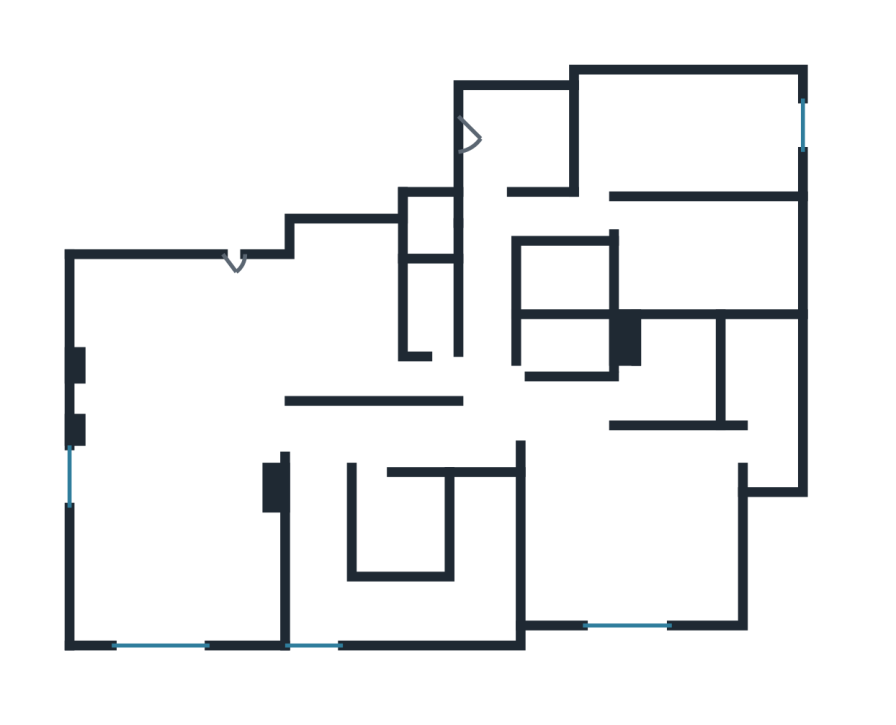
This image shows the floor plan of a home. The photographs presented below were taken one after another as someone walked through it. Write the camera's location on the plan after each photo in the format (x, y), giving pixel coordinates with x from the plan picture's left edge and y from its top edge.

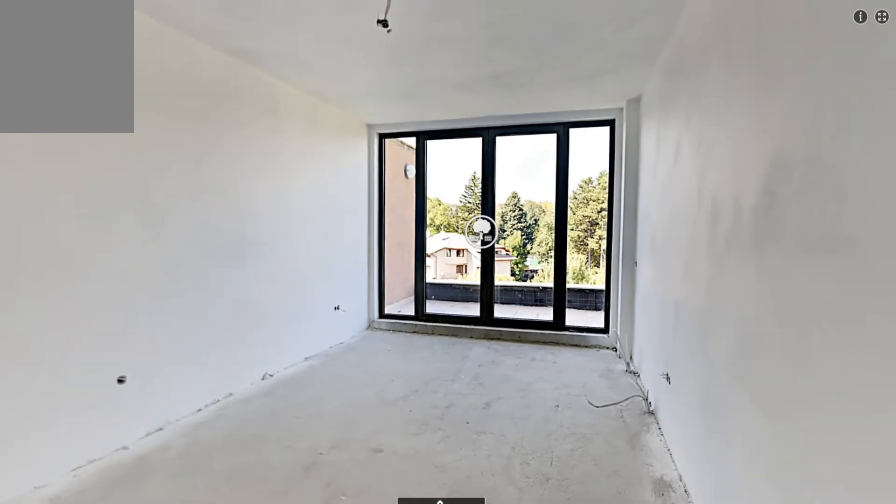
(647, 155)
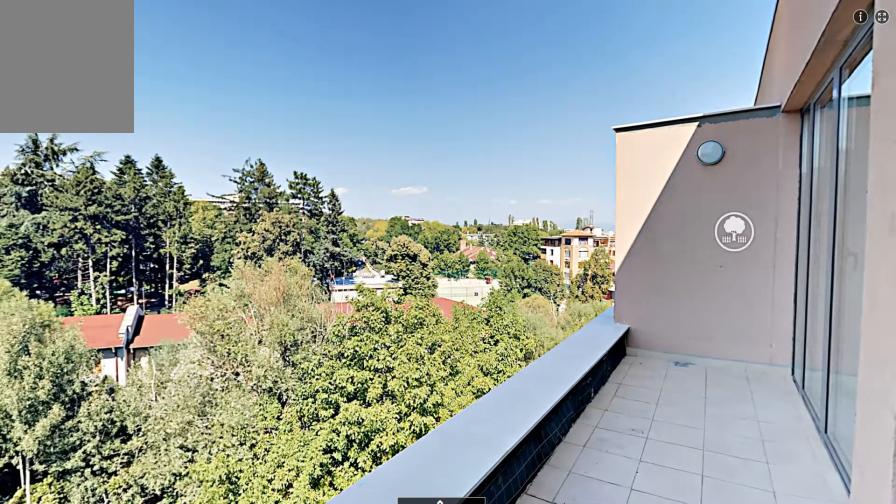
(830, 132)
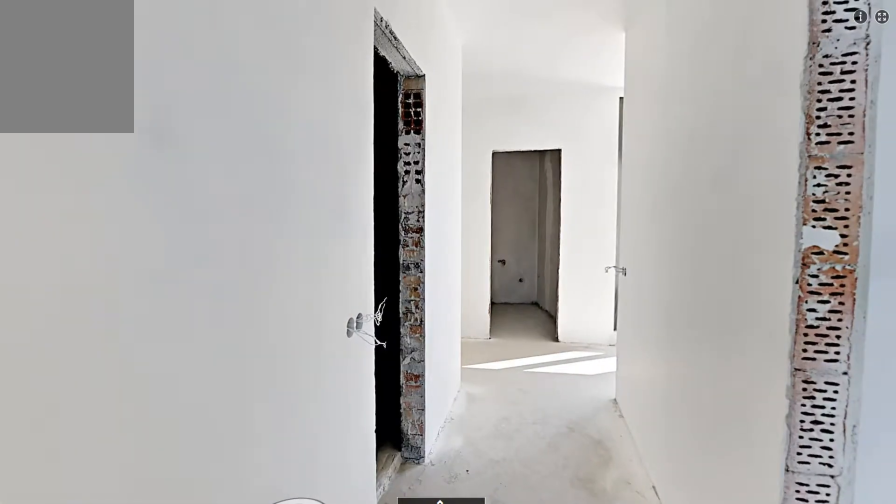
(568, 227)
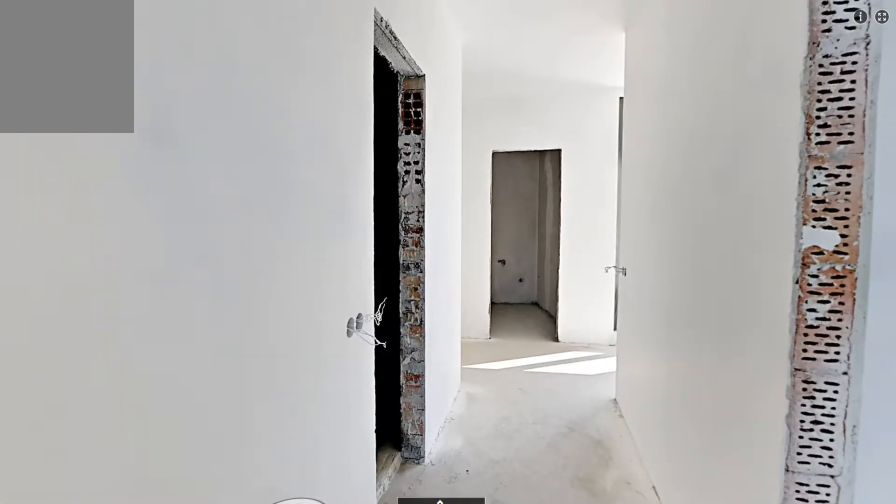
(568, 228)
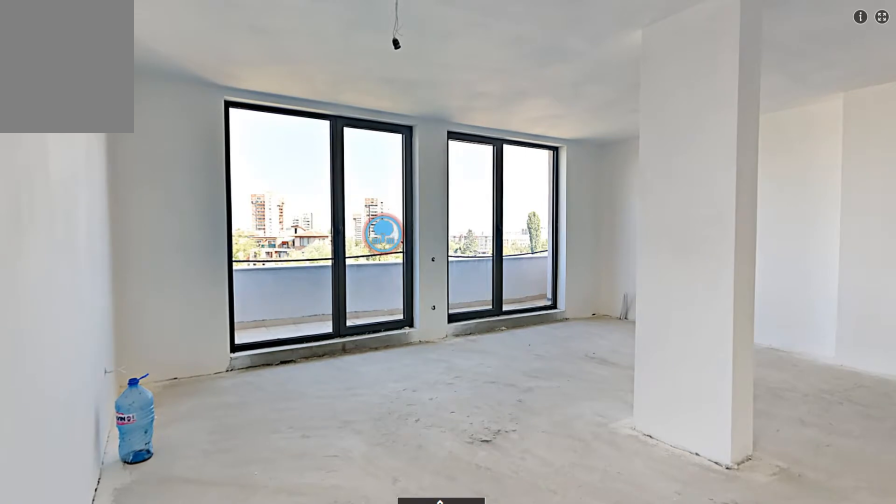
(696, 511)
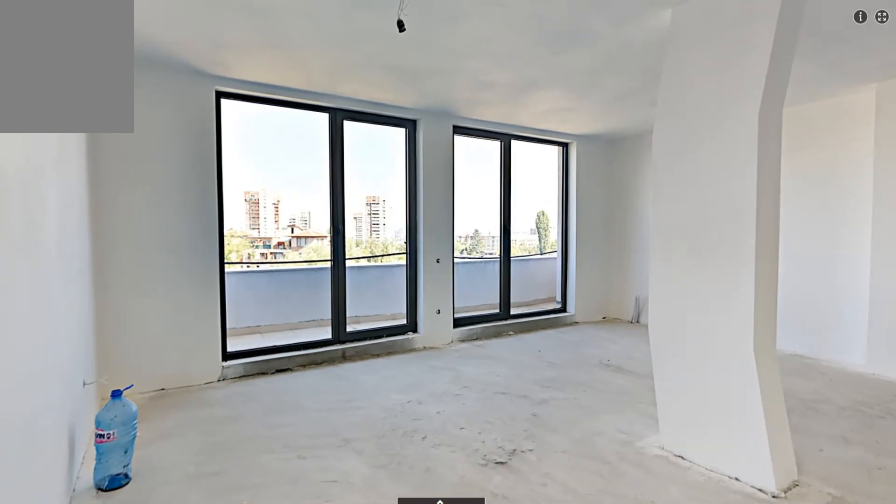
(679, 535)
